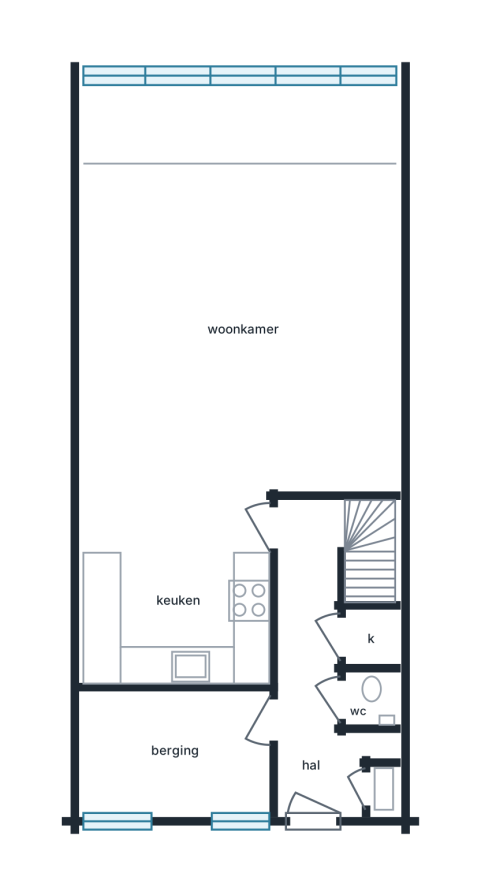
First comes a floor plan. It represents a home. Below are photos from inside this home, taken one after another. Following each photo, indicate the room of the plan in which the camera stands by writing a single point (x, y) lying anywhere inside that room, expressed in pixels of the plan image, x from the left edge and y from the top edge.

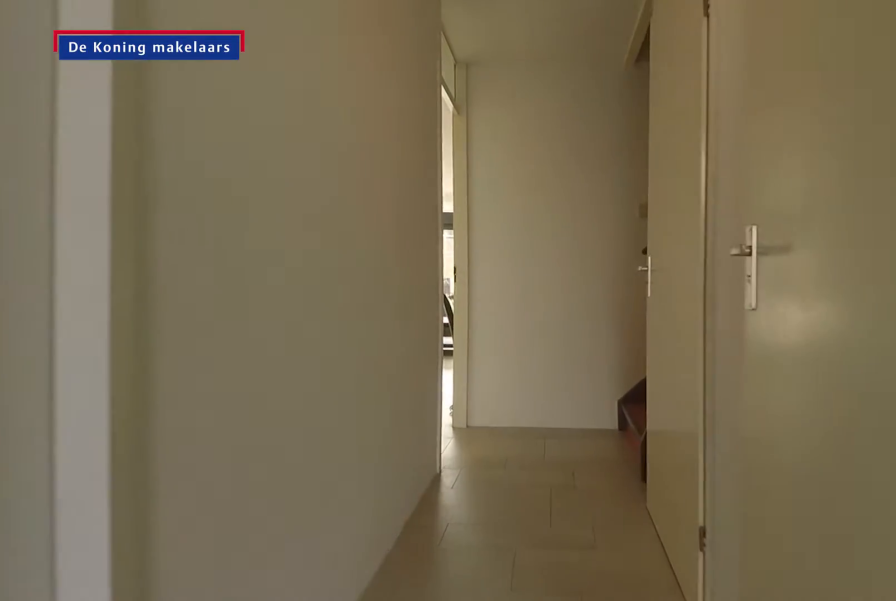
(315, 670)
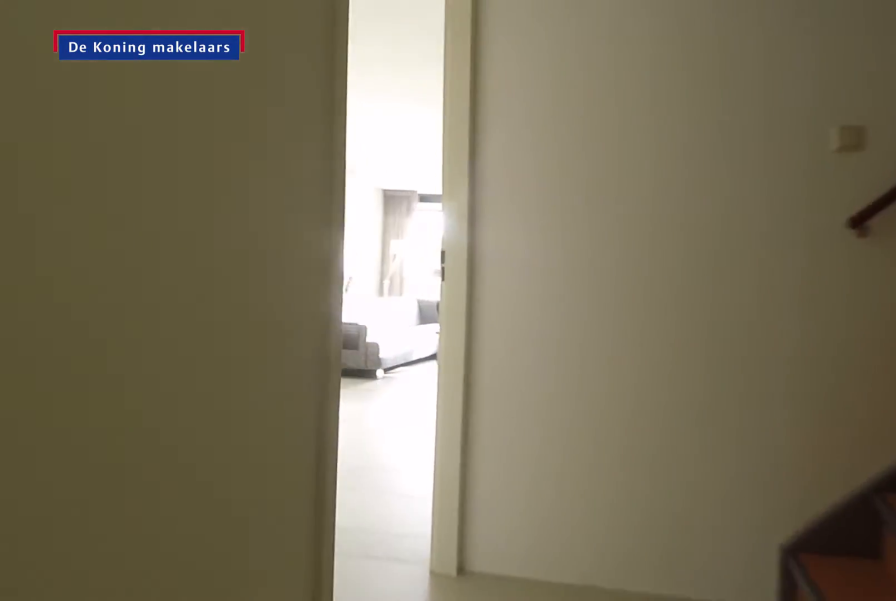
(315, 670)
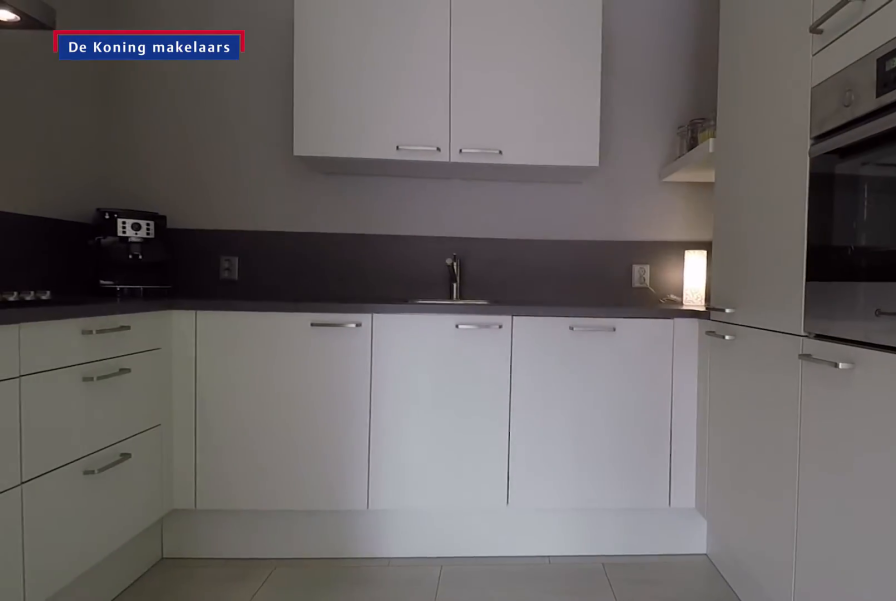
(176, 590)
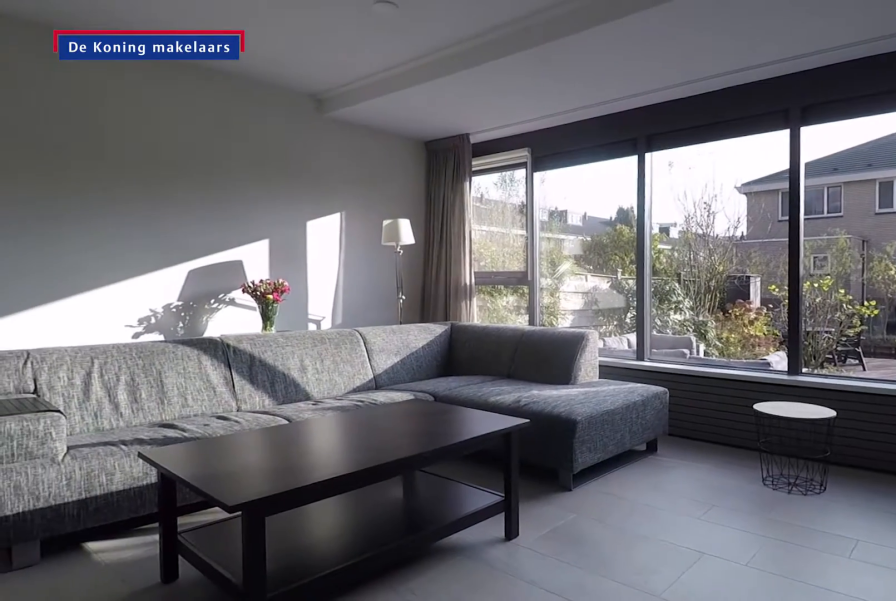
(264, 244)
